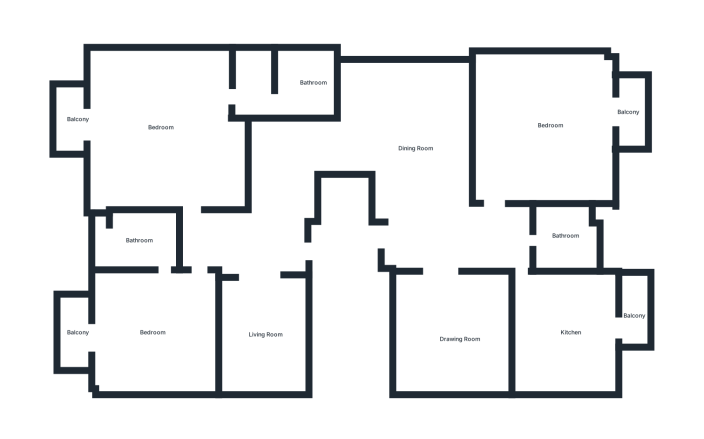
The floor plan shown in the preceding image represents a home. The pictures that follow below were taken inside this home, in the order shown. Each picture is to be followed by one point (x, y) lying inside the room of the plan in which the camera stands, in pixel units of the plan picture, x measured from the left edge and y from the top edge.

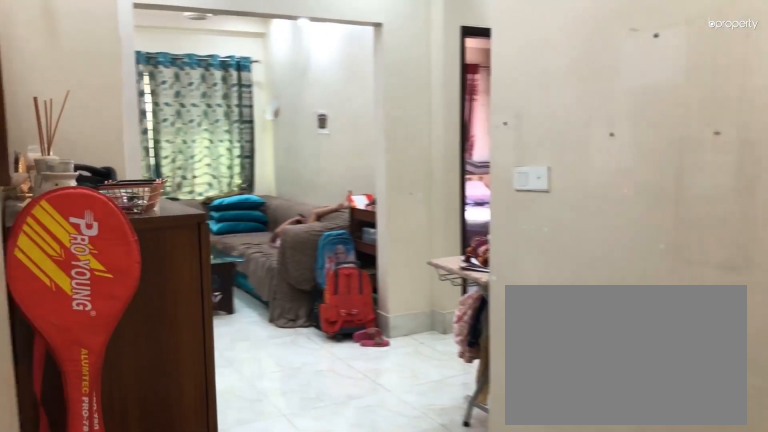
(284, 156)
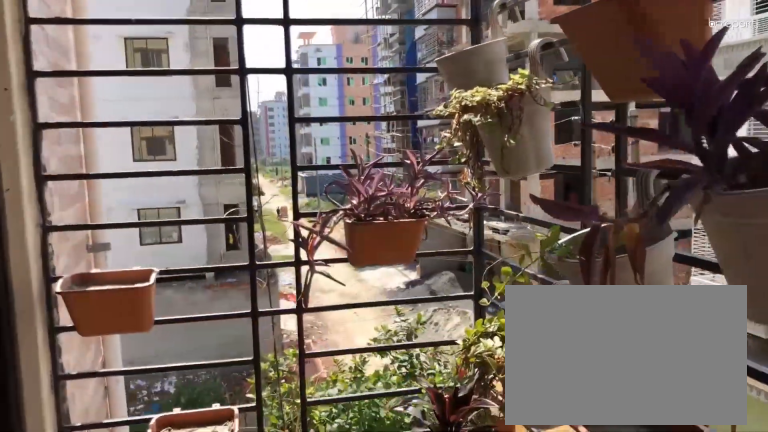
(75, 335)
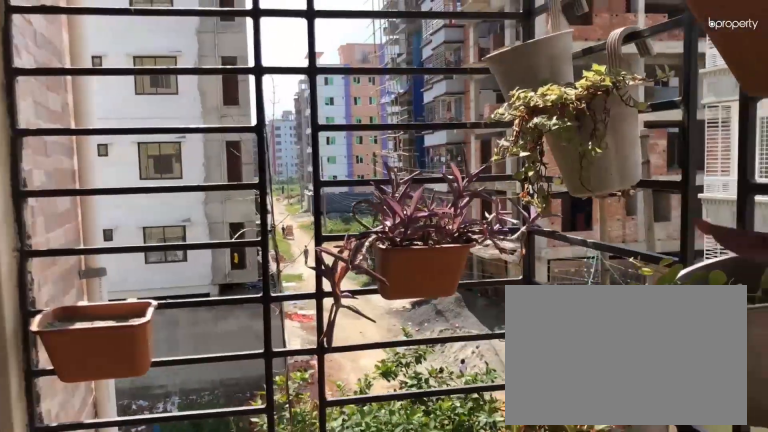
(75, 335)
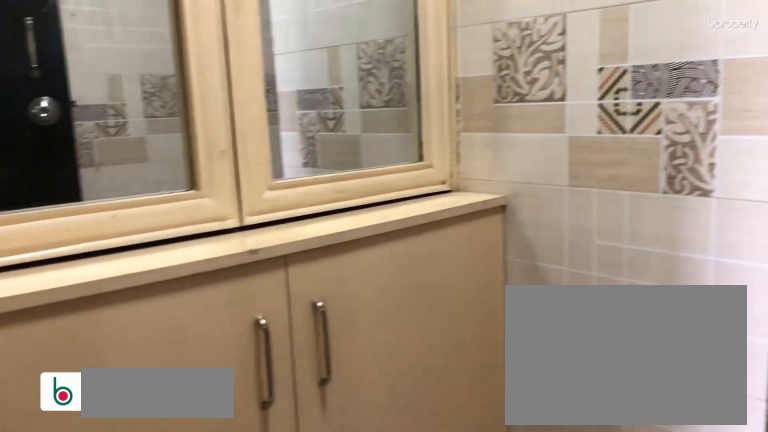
(260, 96)
